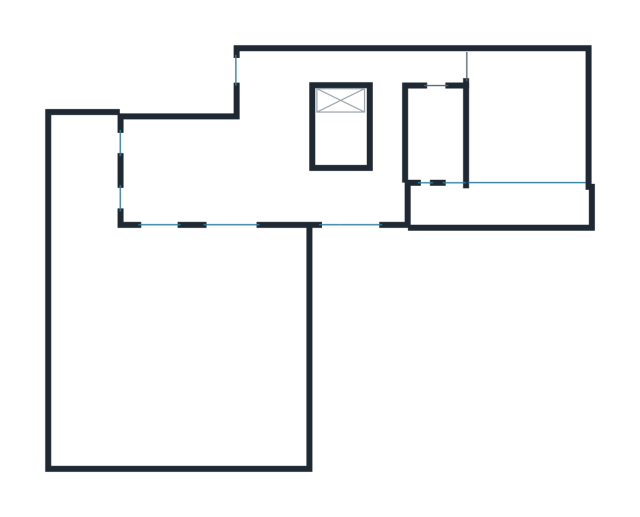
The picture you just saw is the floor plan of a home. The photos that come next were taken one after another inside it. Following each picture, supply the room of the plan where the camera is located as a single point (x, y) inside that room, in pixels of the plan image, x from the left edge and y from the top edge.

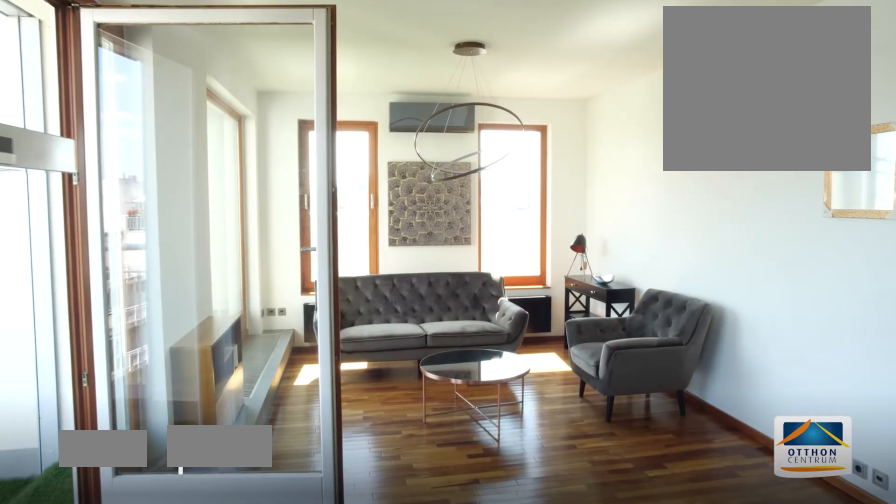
(187, 167)
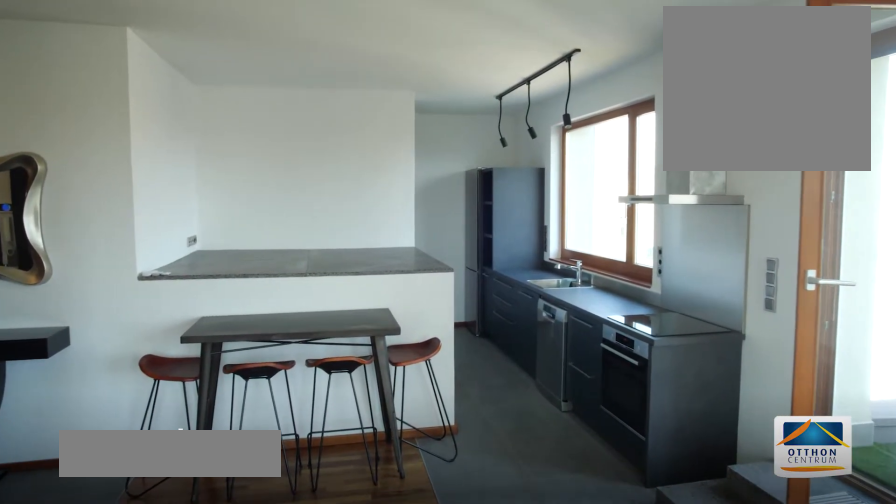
(339, 196)
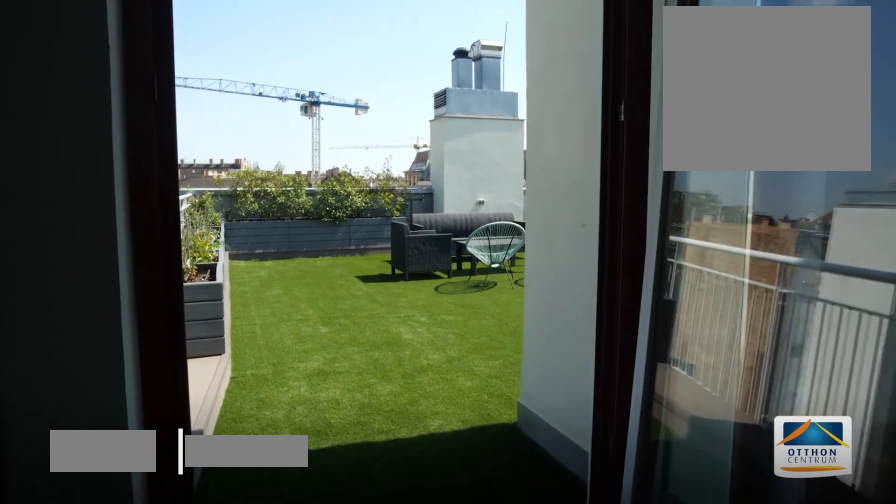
(163, 358)
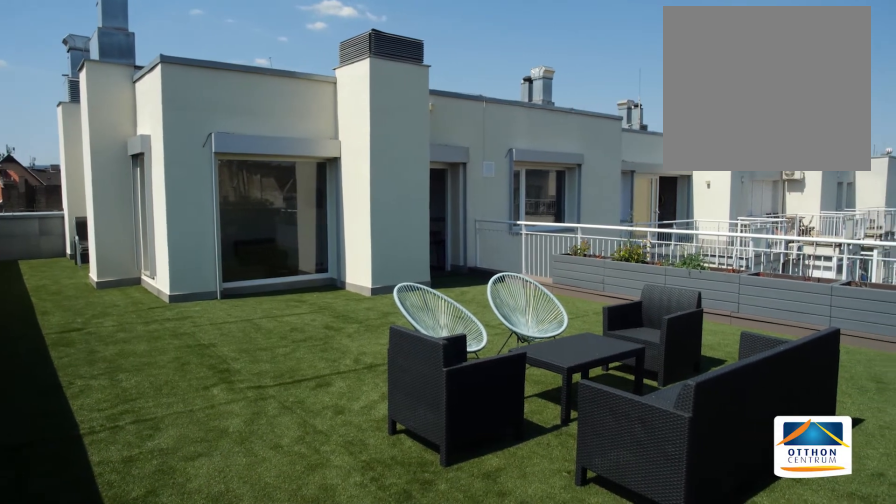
(163, 359)
